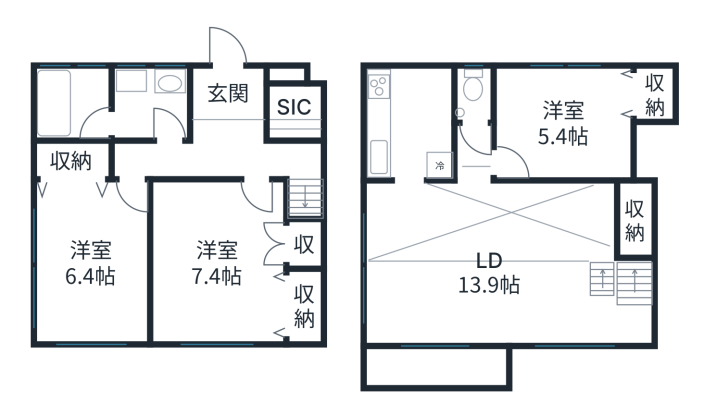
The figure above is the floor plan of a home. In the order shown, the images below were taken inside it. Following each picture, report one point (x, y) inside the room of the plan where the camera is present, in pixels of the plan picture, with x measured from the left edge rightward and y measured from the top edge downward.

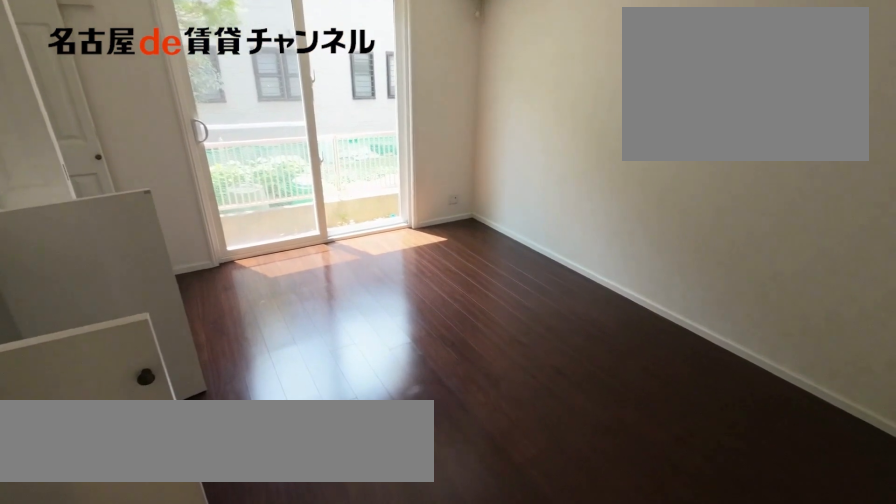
(231, 266)
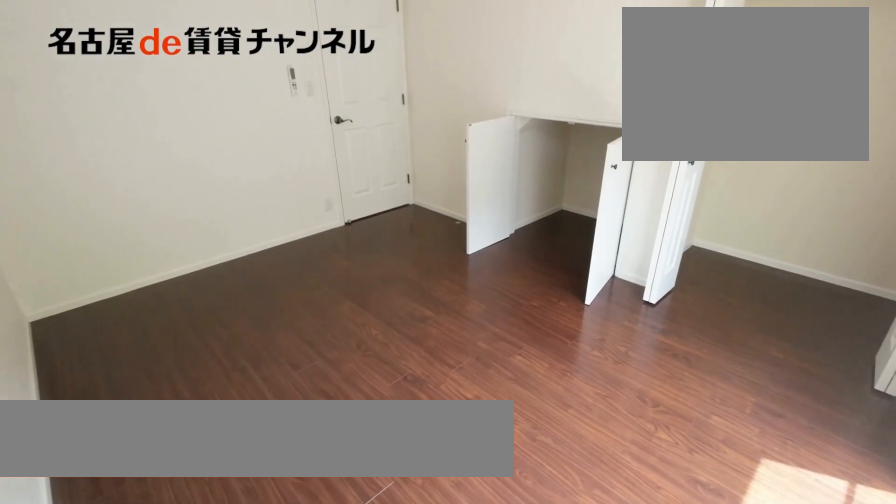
(232, 267)
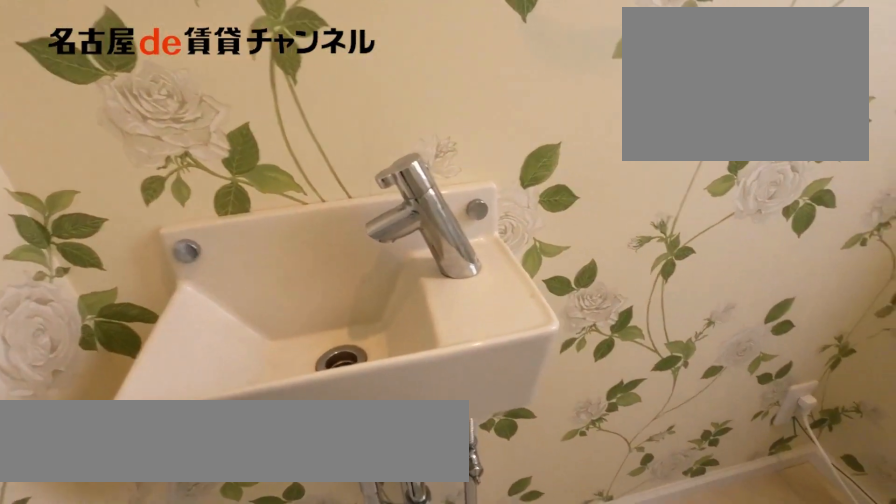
(473, 96)
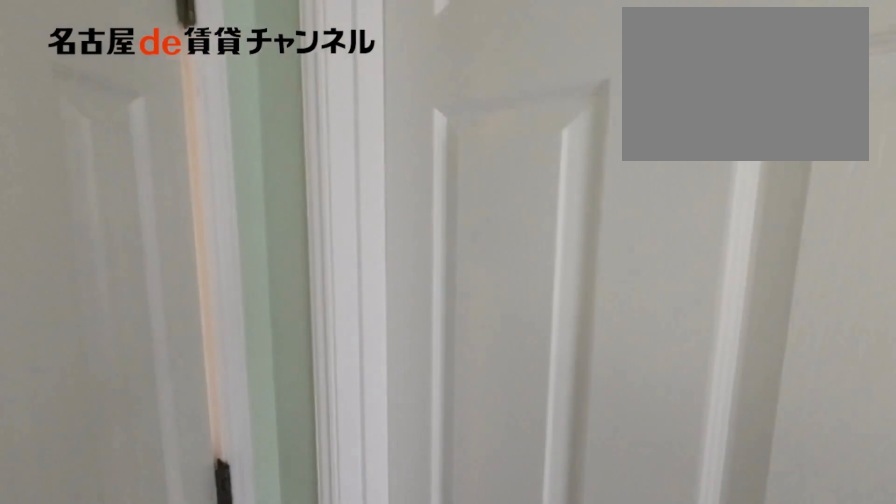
(473, 96)
